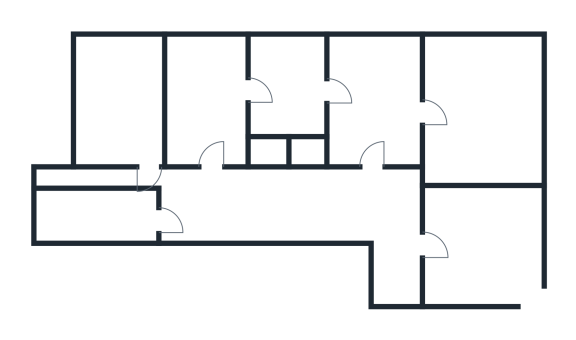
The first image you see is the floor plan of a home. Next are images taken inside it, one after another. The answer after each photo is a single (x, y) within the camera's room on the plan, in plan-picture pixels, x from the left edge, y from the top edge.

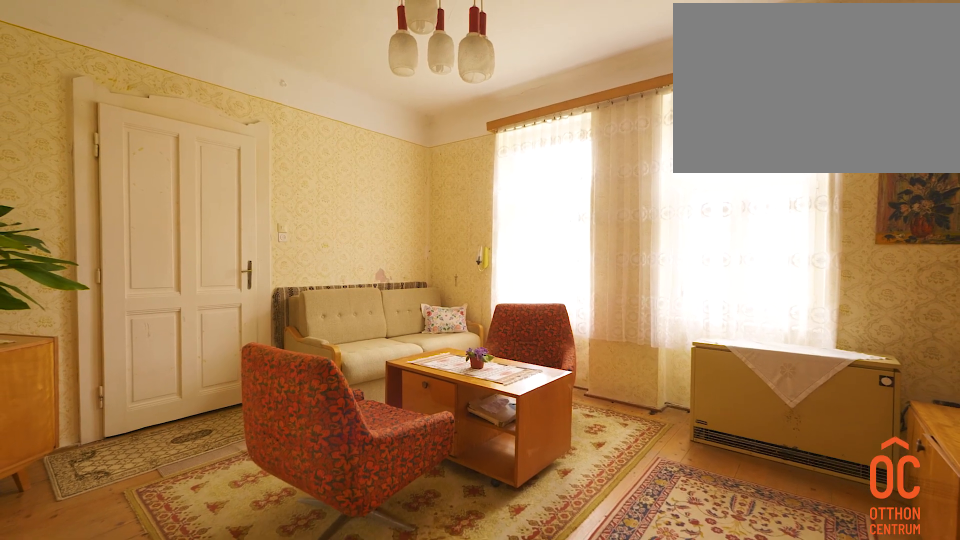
(475, 237)
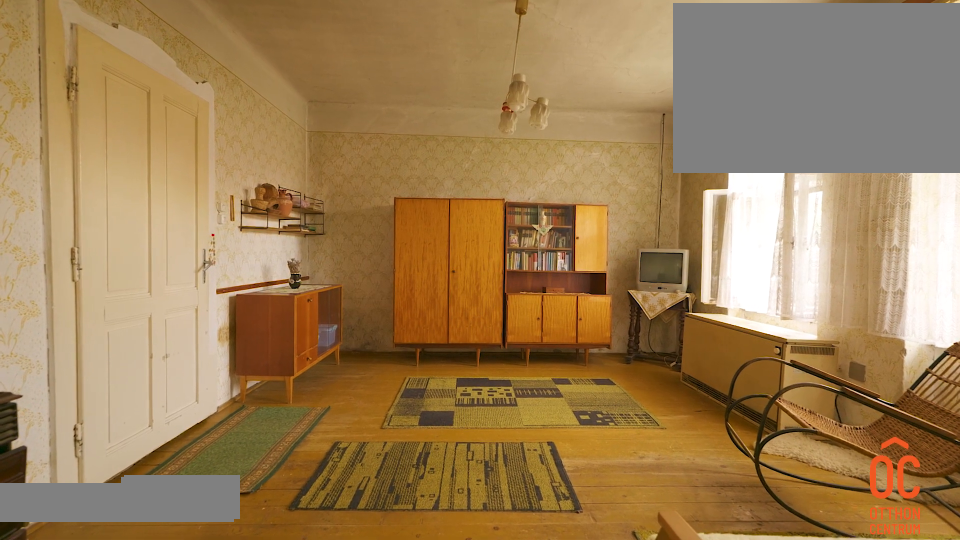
(476, 99)
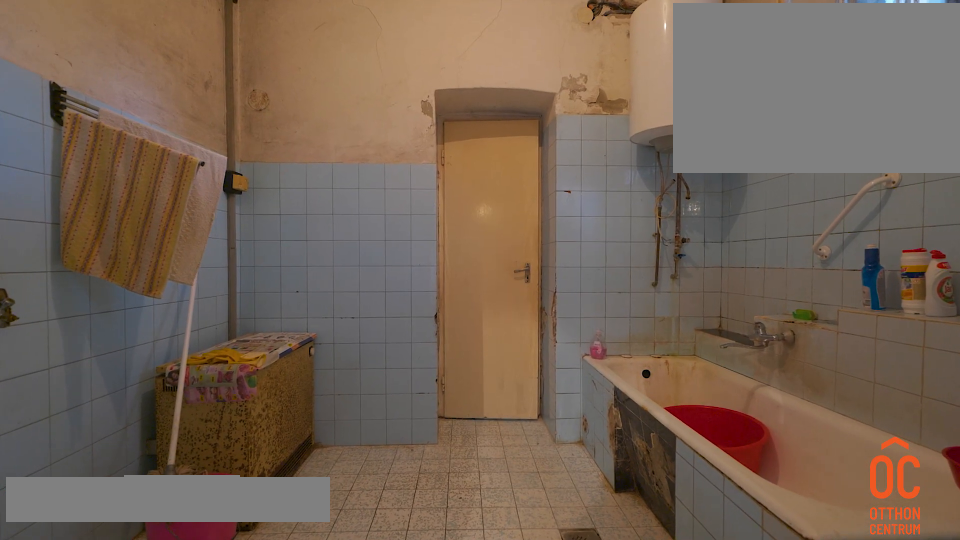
(292, 99)
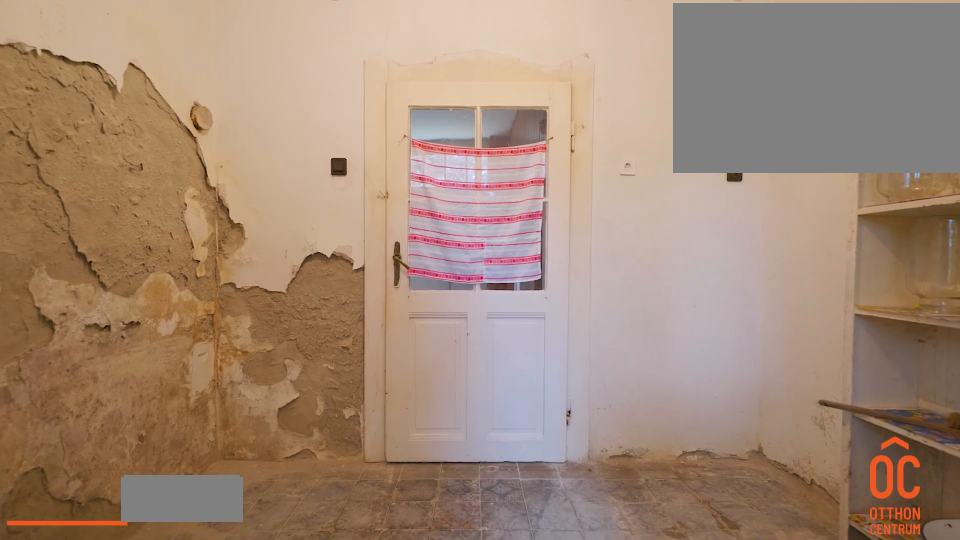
(203, 99)
